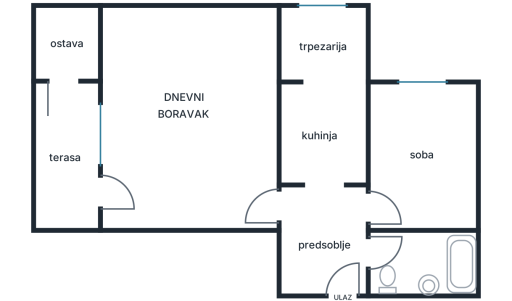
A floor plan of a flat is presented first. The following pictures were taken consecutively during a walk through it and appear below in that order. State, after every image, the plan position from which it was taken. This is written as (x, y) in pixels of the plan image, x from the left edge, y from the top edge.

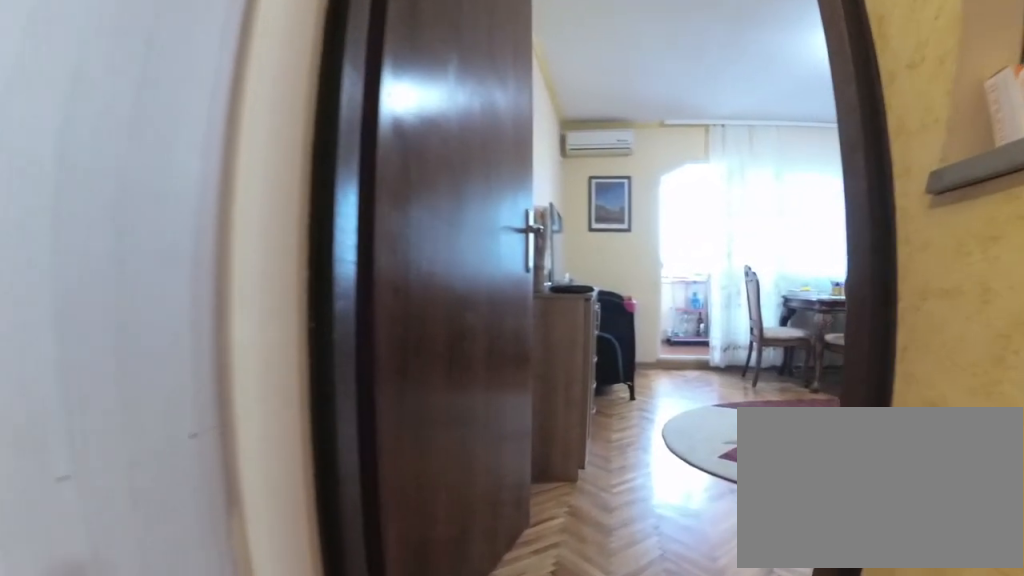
(314, 200)
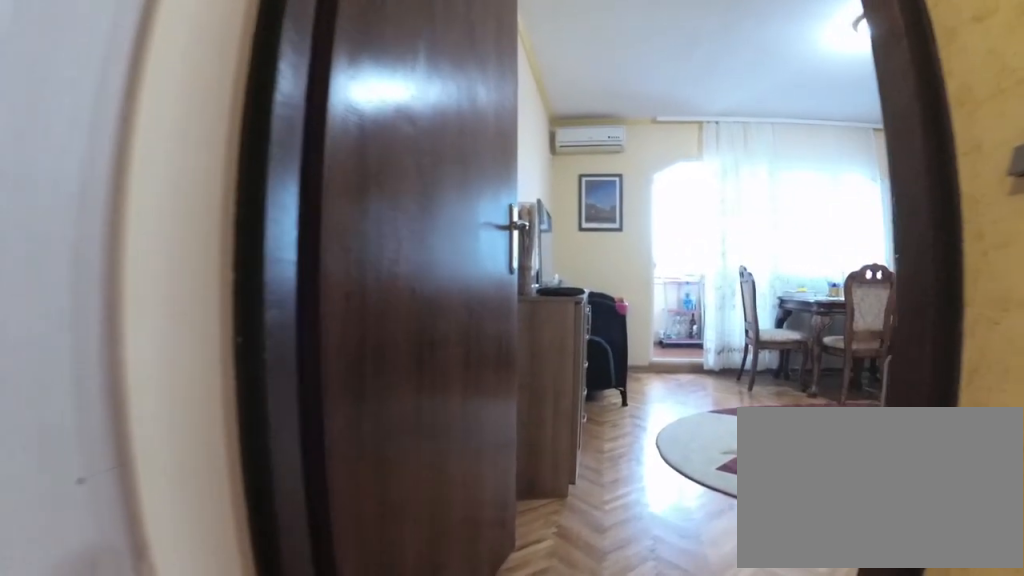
(312, 201)
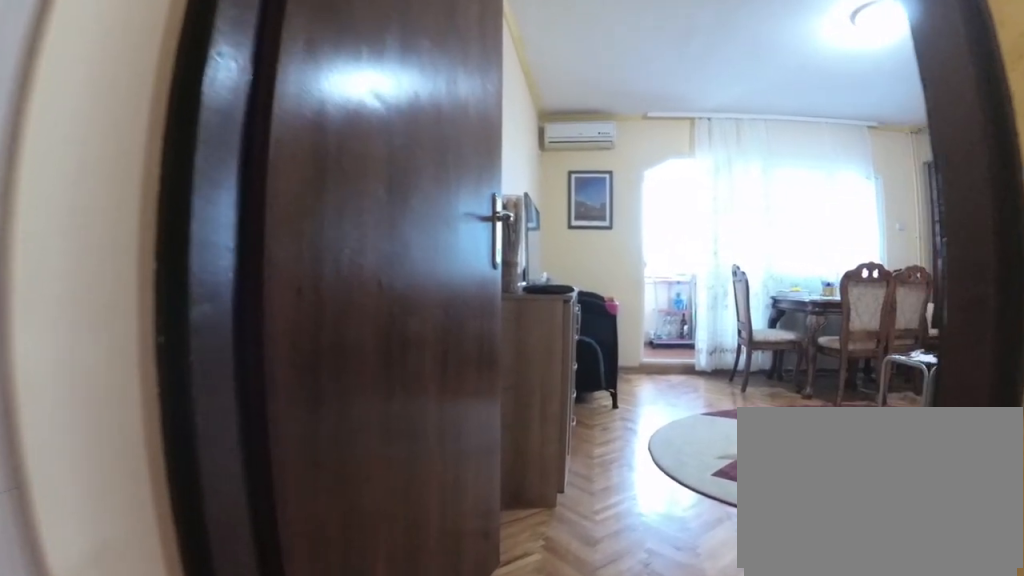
(310, 201)
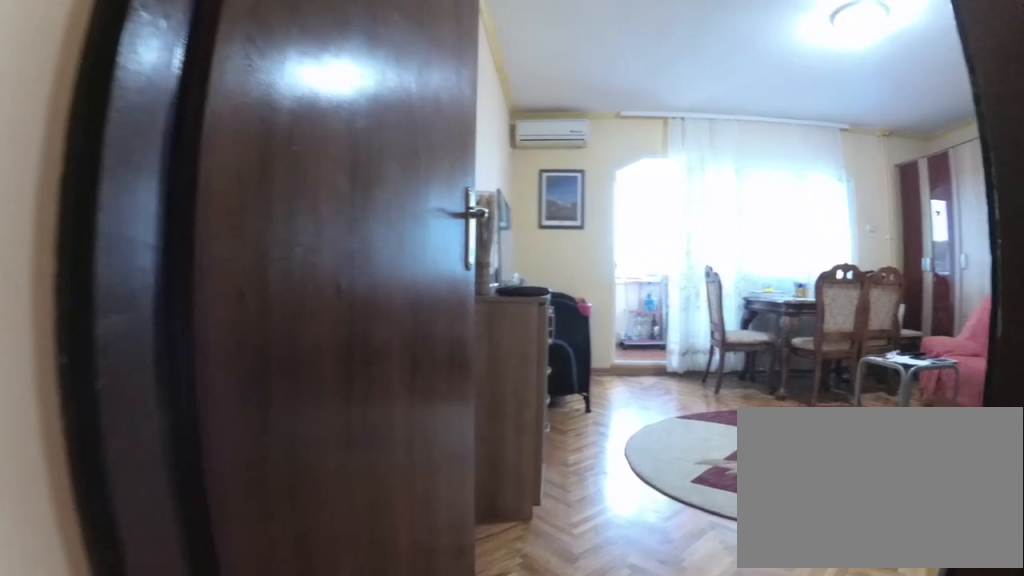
(308, 201)
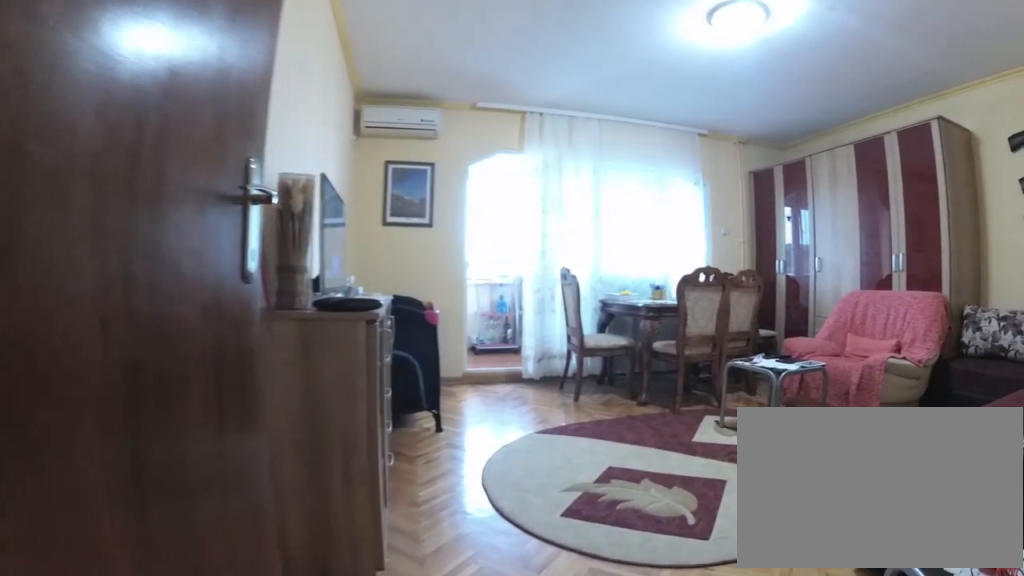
(299, 201)
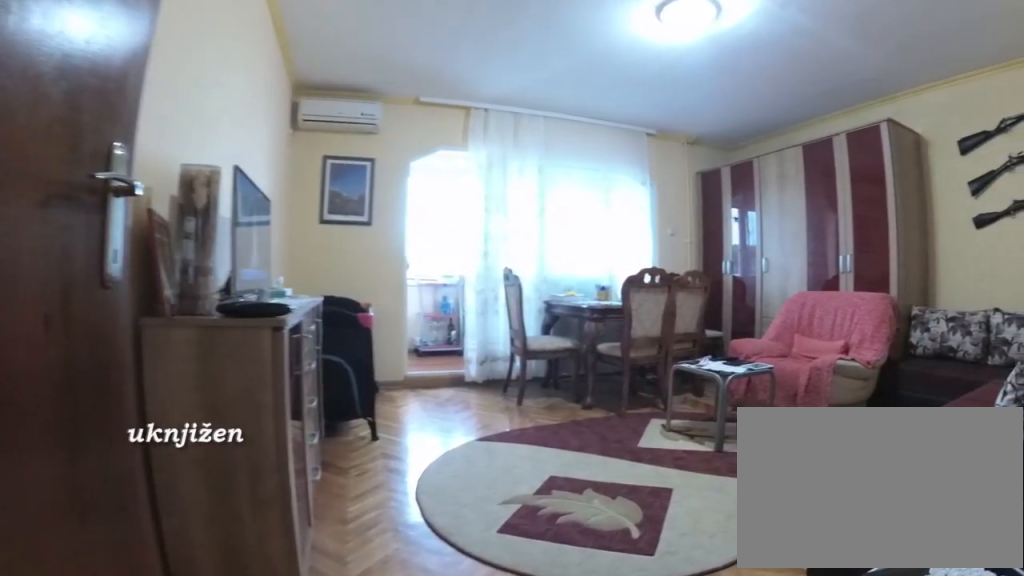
(295, 201)
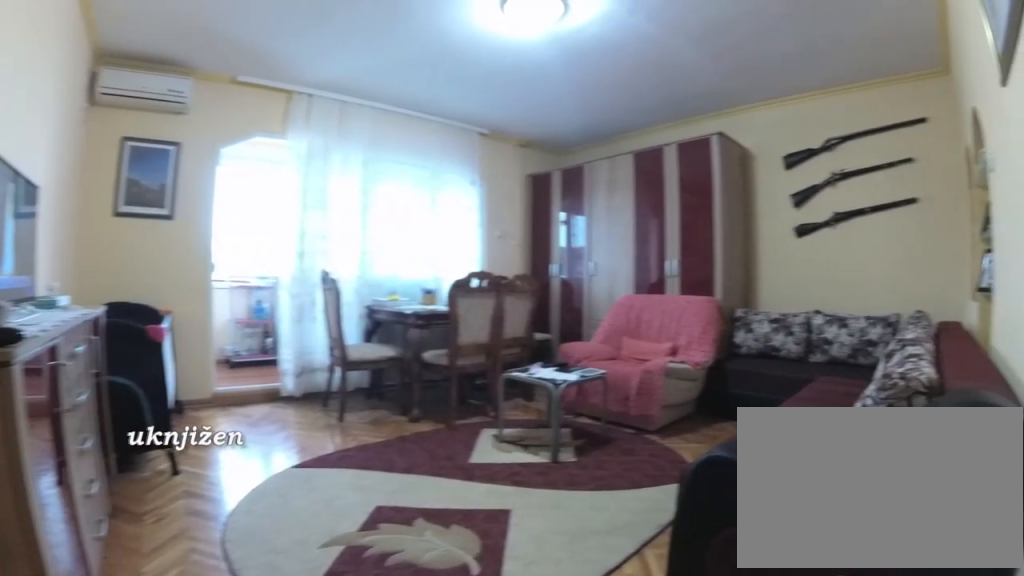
(288, 201)
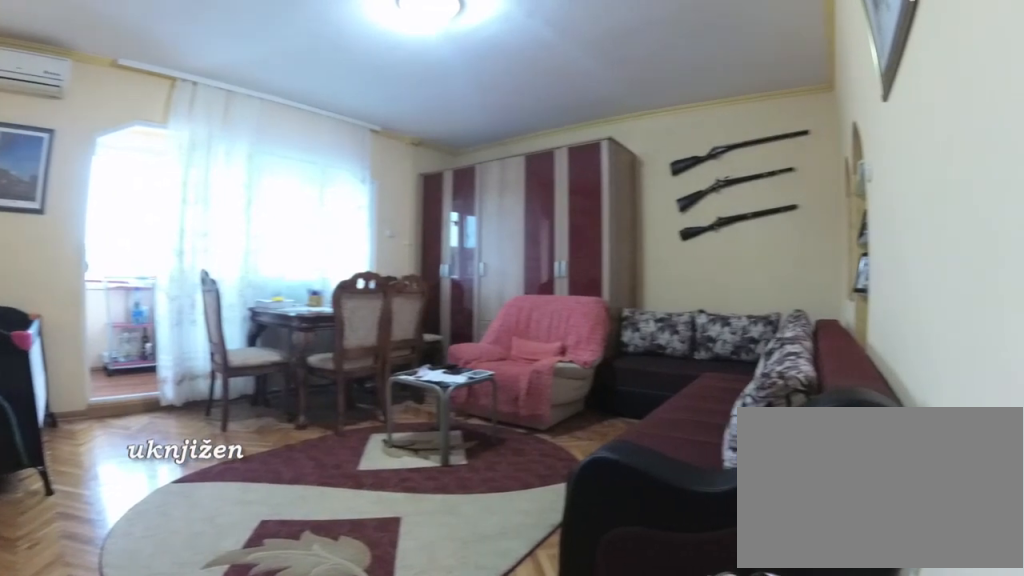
(282, 201)
